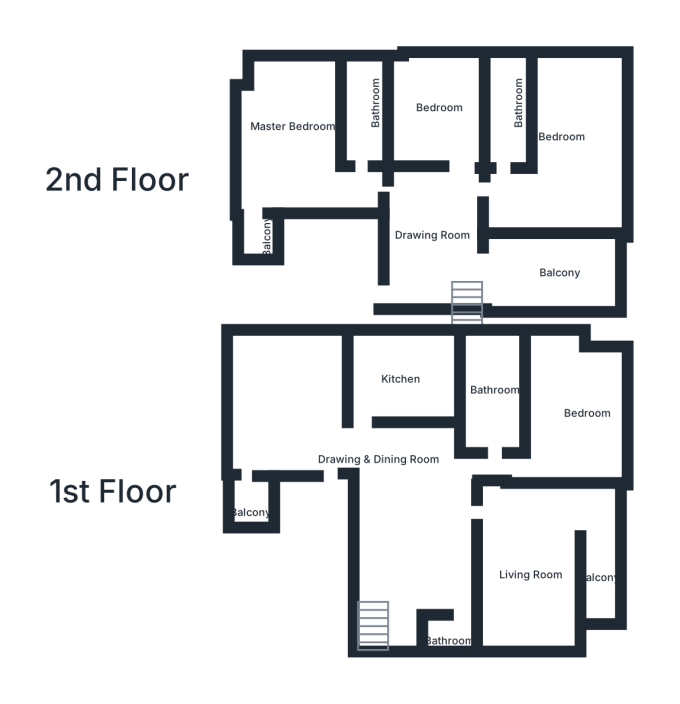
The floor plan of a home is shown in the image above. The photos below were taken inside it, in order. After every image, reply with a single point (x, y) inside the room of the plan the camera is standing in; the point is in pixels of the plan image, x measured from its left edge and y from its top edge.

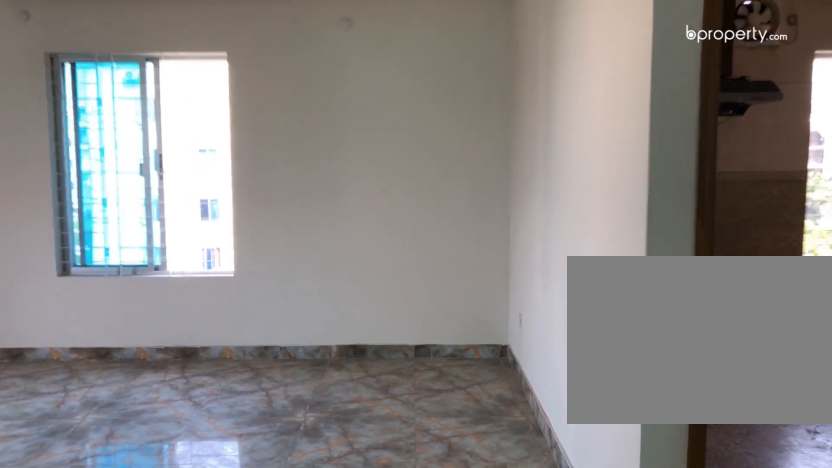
(316, 436)
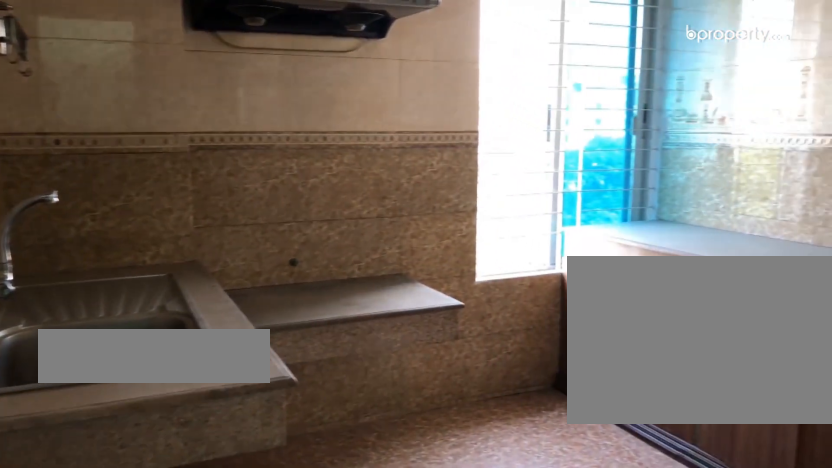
(404, 378)
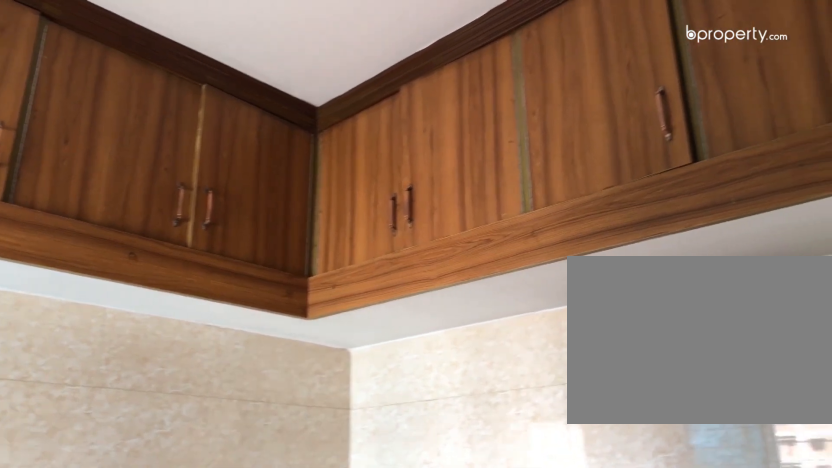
(393, 379)
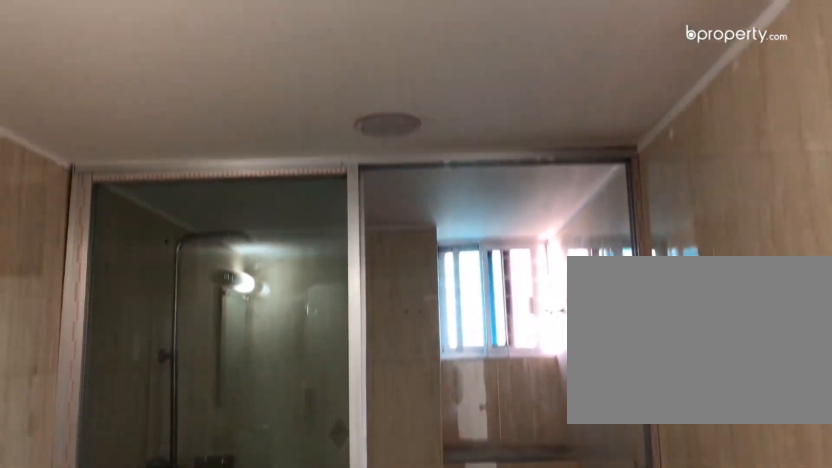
(493, 401)
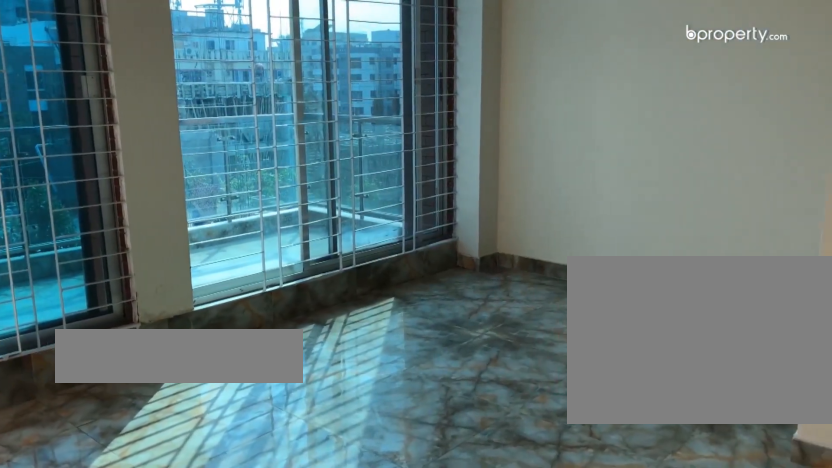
(534, 563)
